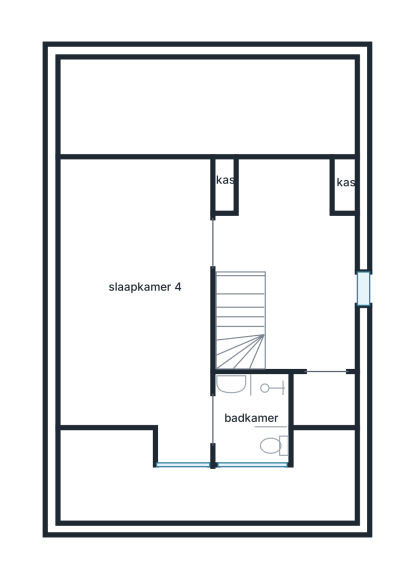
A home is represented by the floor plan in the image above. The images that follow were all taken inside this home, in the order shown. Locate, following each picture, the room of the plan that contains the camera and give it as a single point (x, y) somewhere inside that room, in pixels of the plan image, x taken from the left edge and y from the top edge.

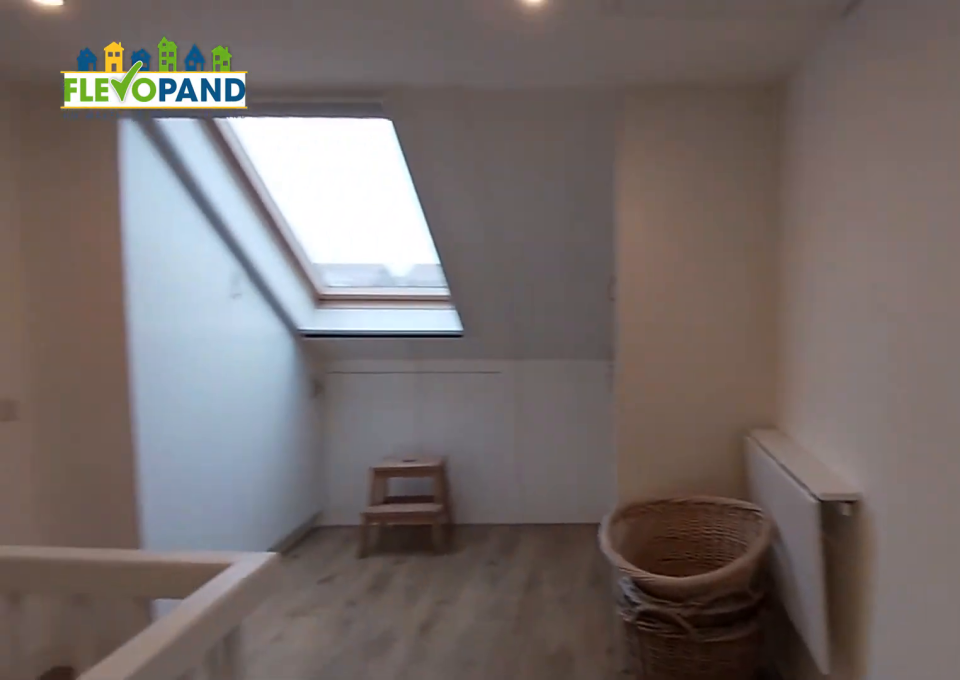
(301, 254)
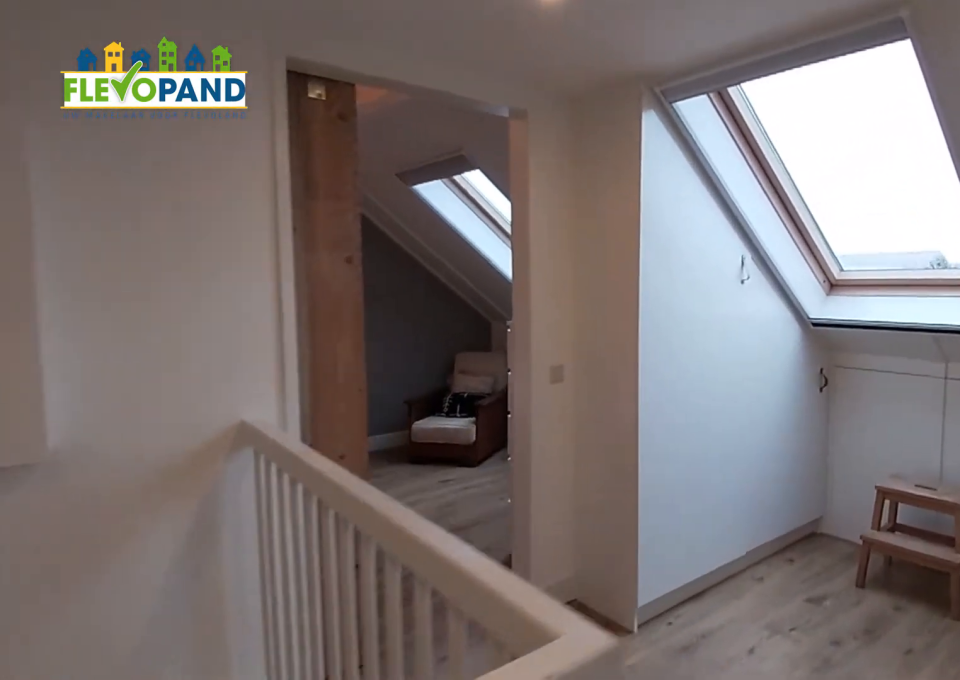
(301, 254)
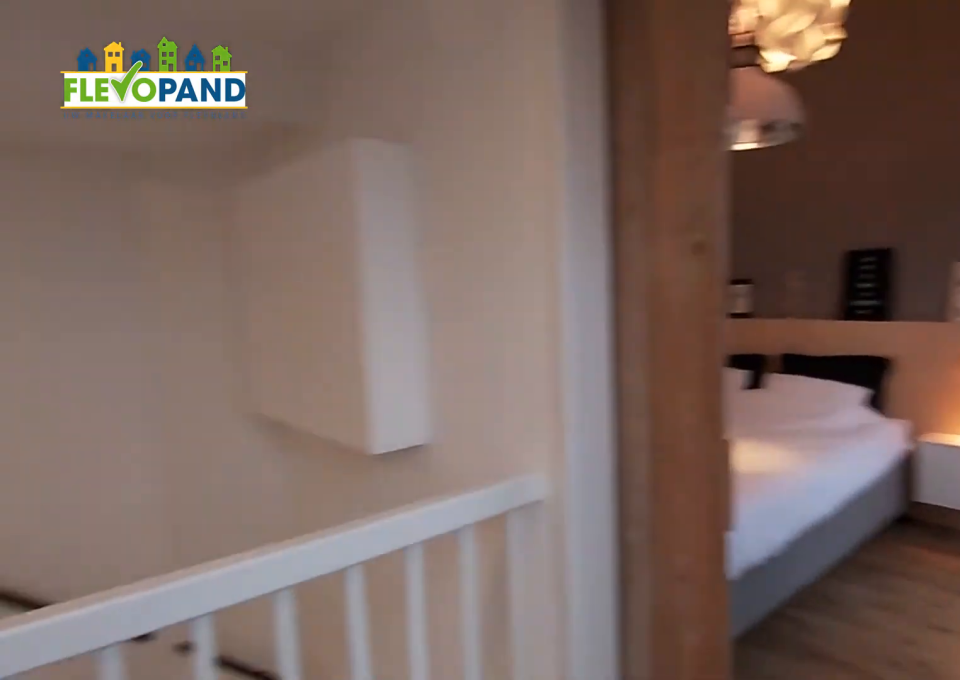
(301, 254)
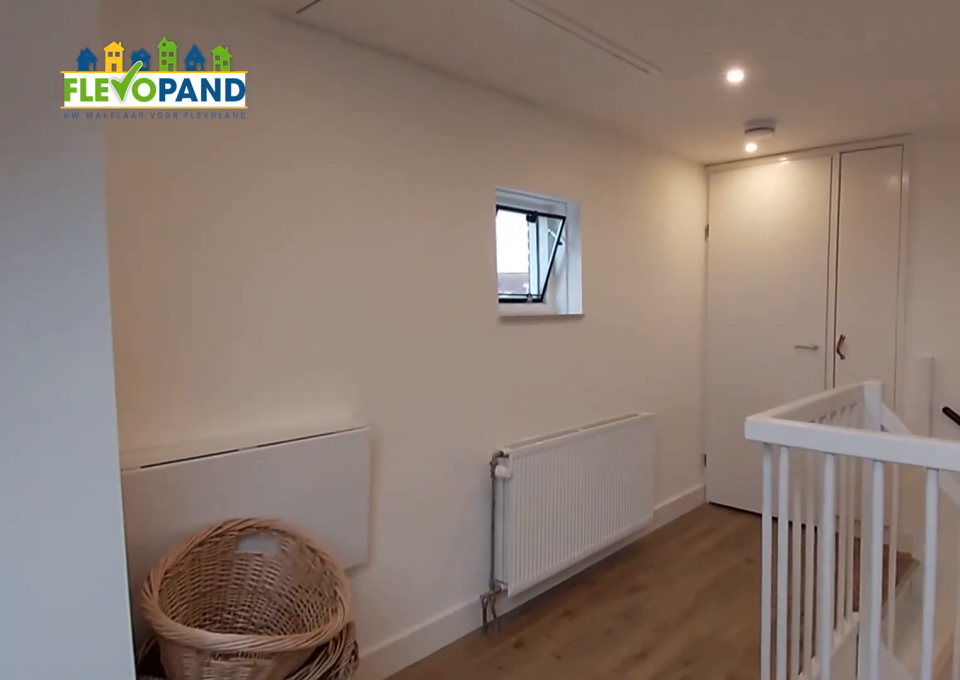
(301, 254)
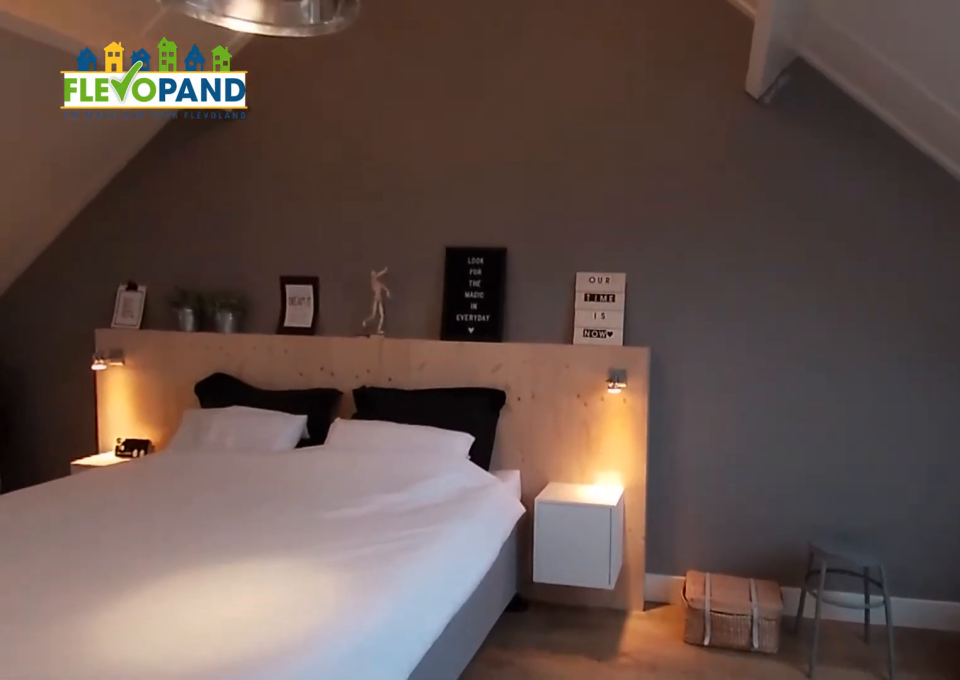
(142, 335)
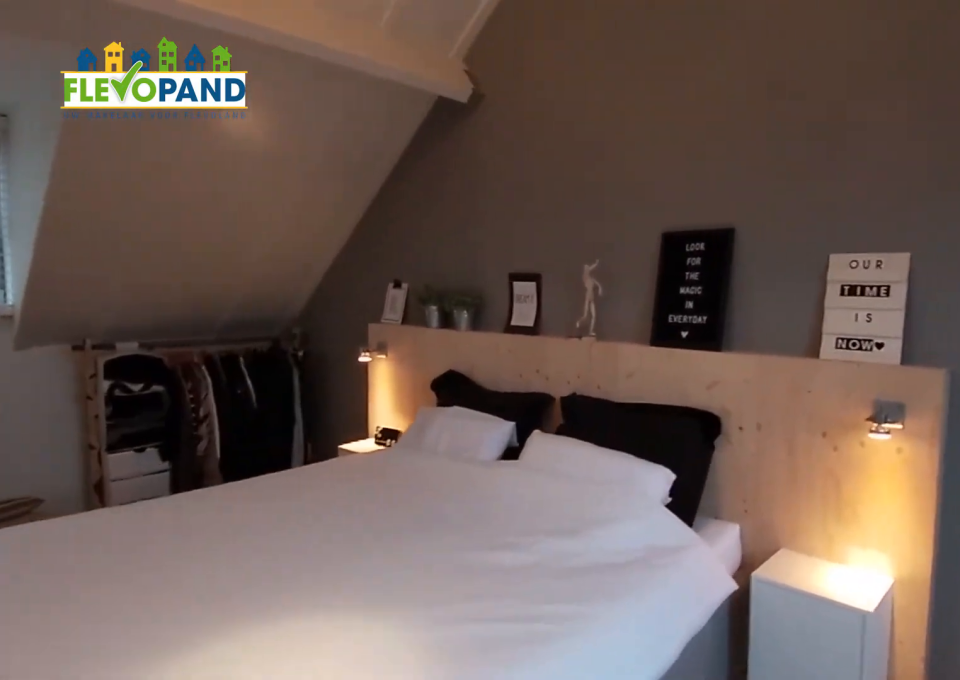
(142, 335)
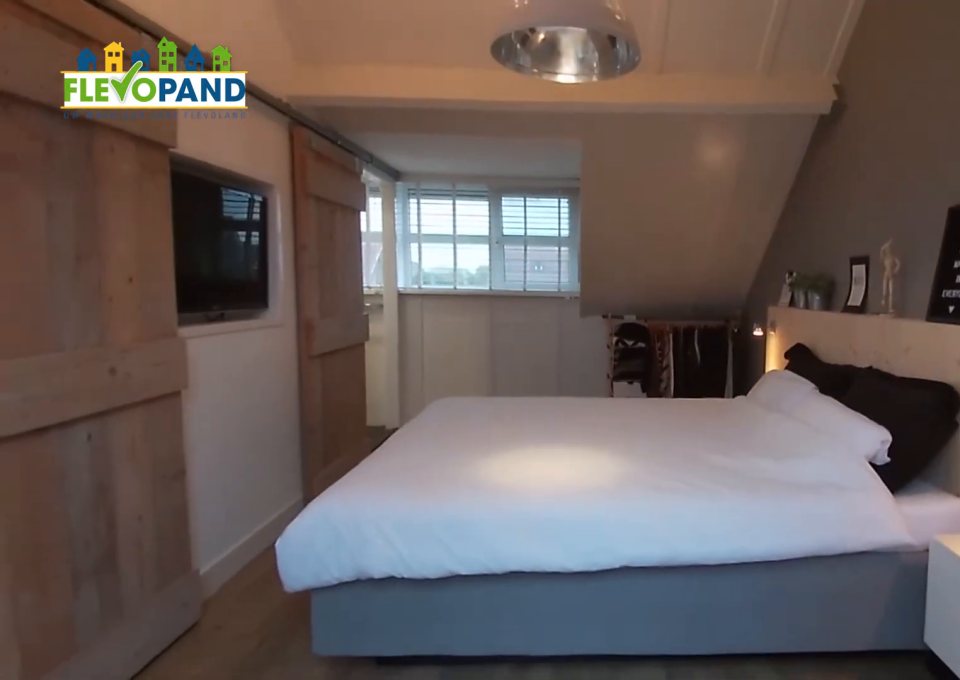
(142, 335)
